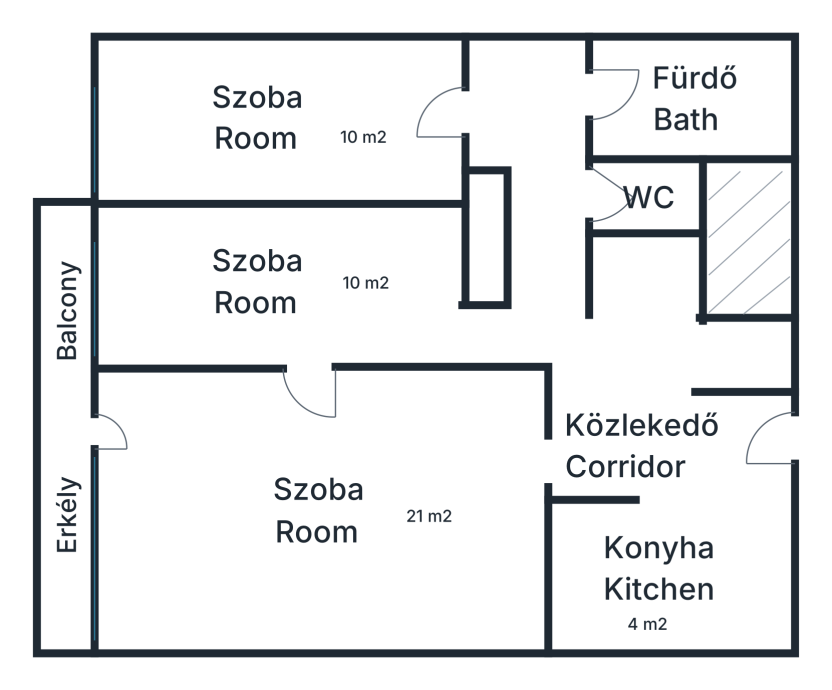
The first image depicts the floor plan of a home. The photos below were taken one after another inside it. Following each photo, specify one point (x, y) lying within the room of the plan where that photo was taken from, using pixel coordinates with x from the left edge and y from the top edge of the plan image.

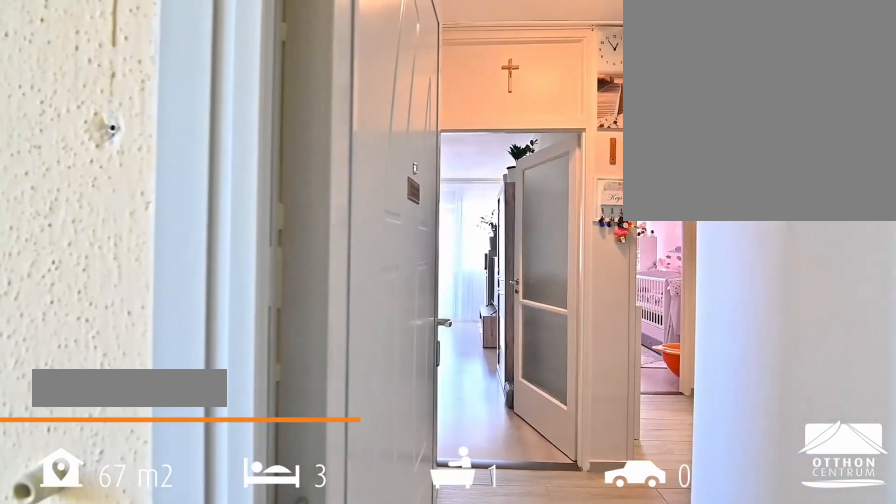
(654, 448)
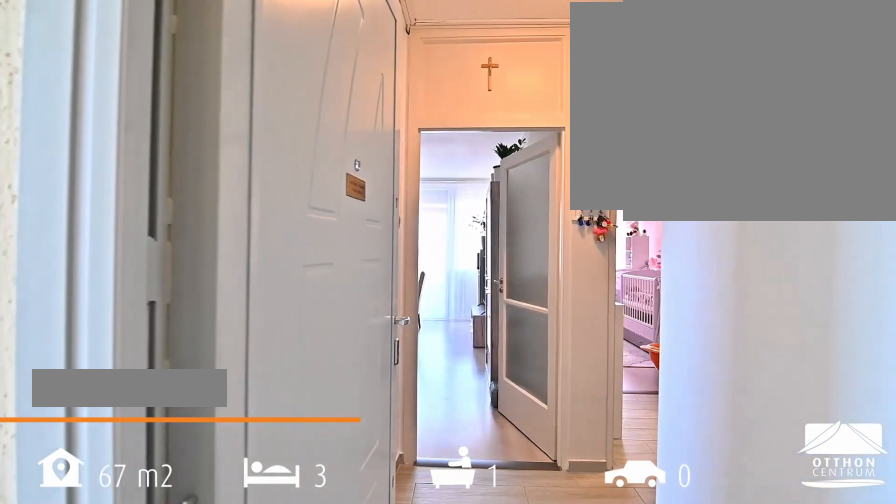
(654, 448)
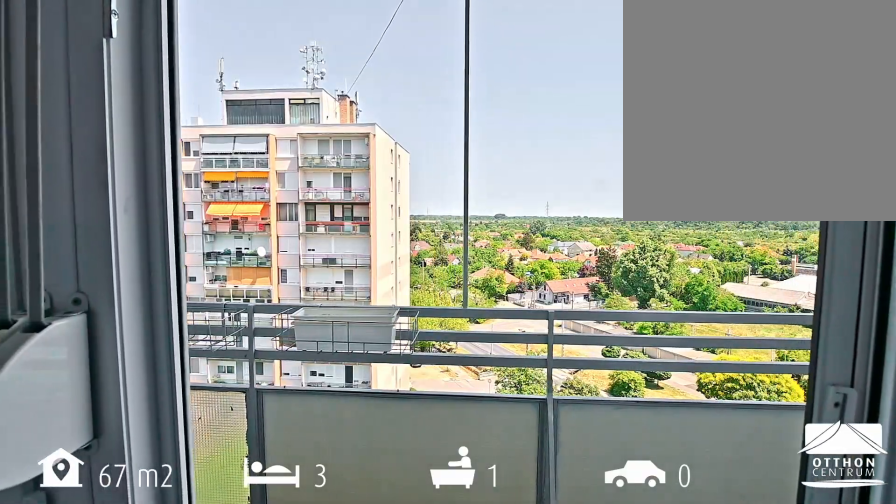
(65, 421)
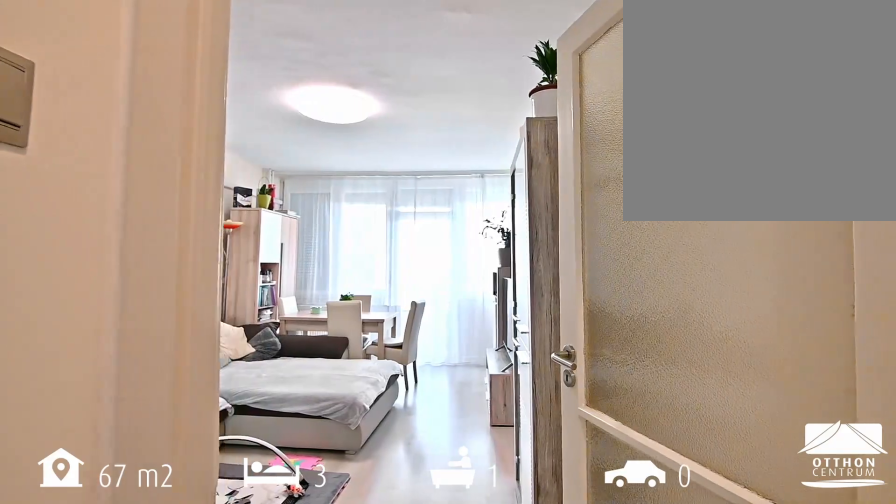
(573, 459)
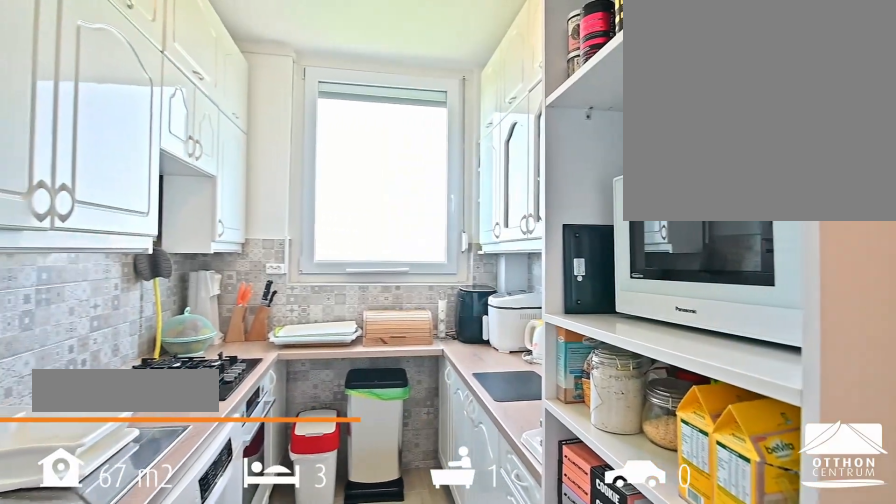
(661, 567)
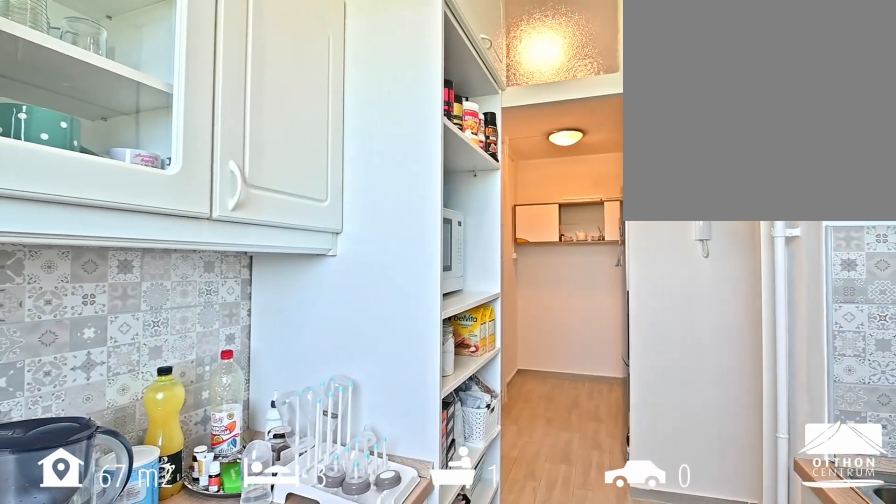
(661, 567)
